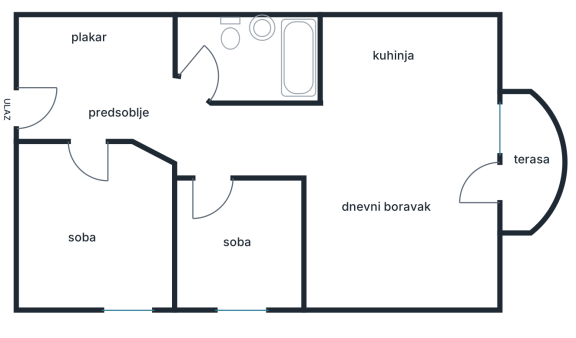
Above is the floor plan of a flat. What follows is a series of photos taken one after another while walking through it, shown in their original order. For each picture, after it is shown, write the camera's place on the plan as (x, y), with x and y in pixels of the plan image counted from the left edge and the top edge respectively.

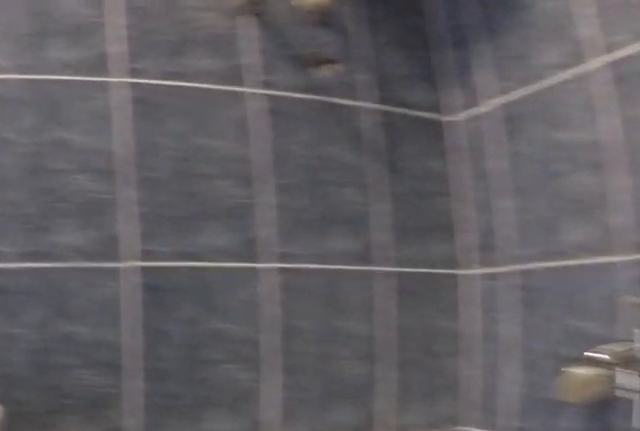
(264, 79)
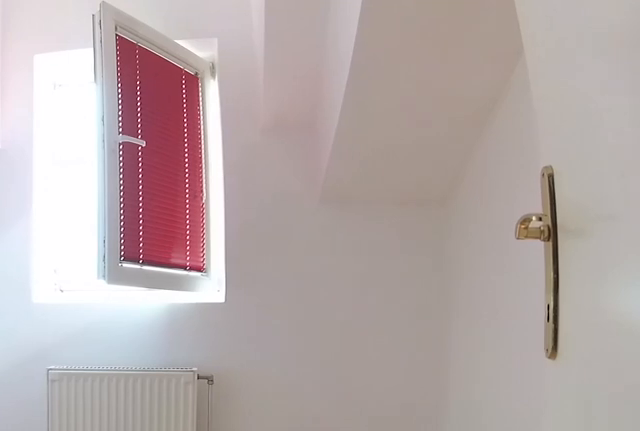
(209, 180)
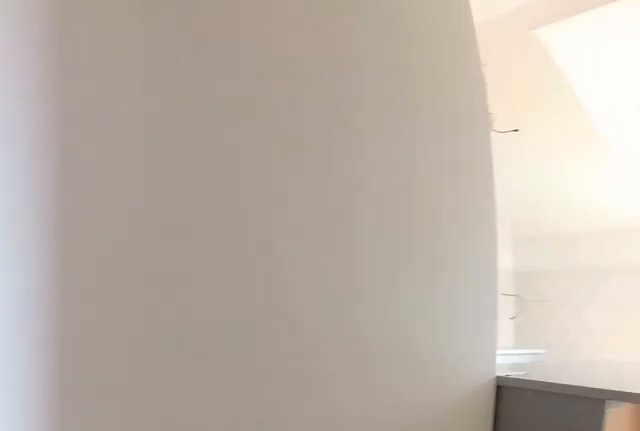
(207, 181)
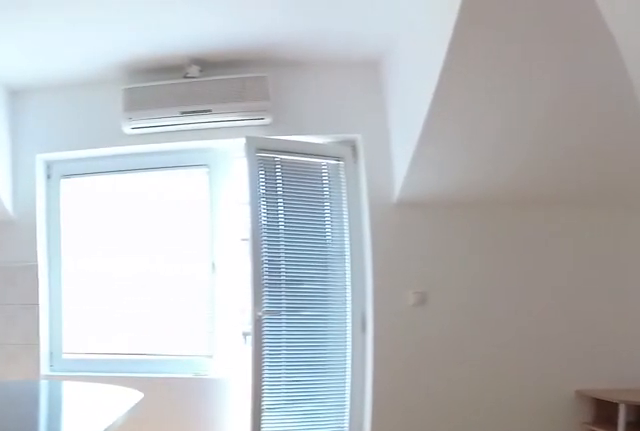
(303, 167)
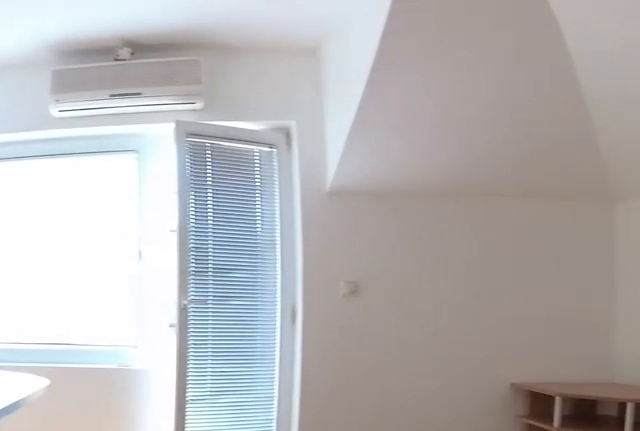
(331, 165)
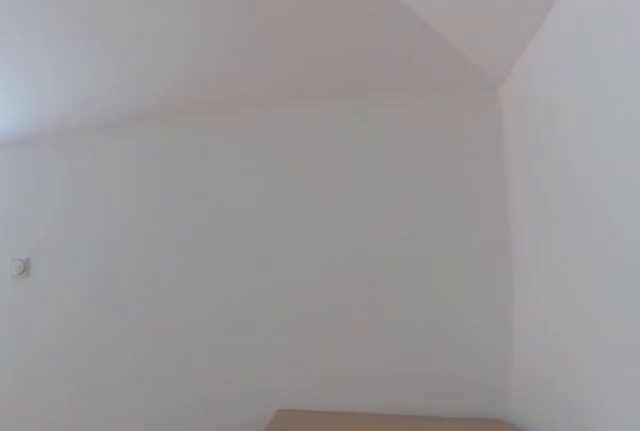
(392, 268)
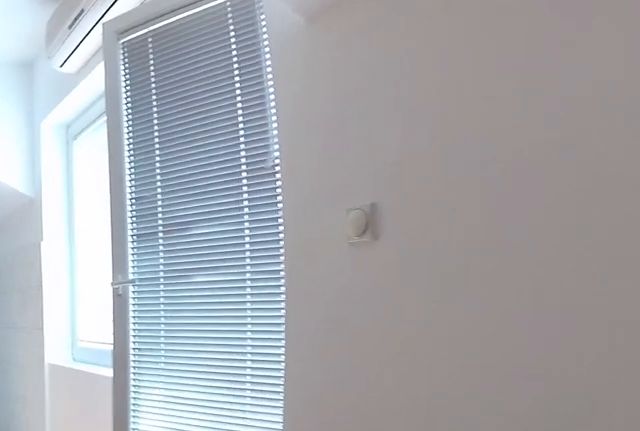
(430, 280)
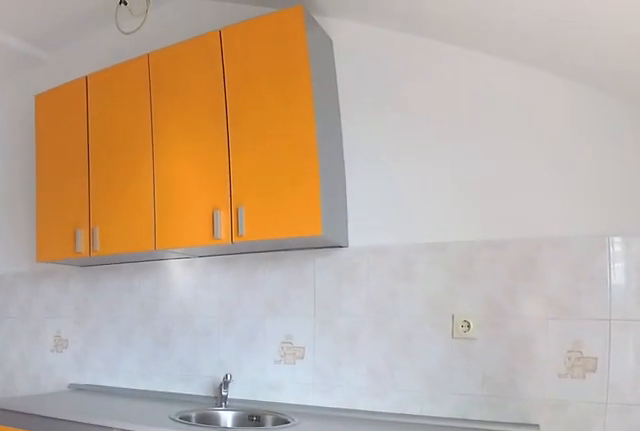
(467, 134)
